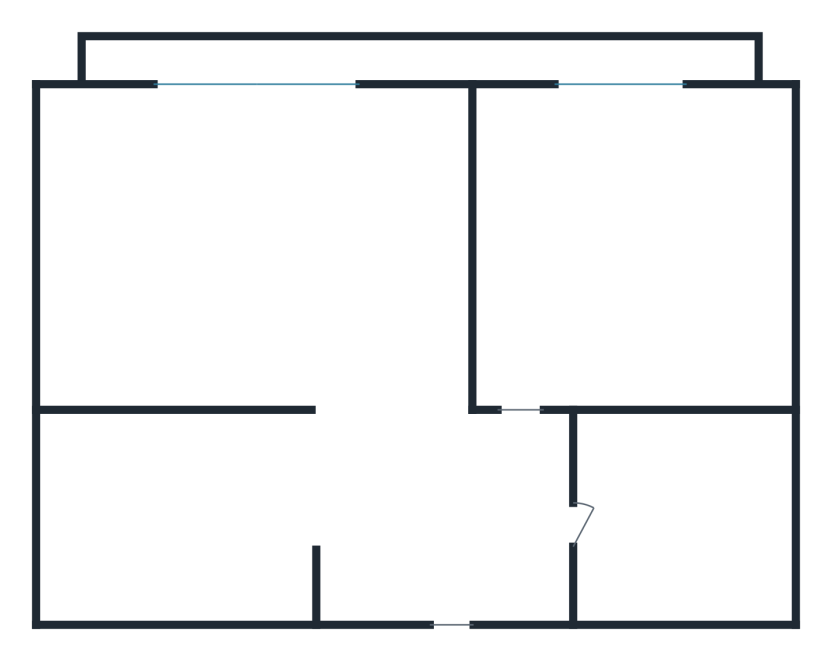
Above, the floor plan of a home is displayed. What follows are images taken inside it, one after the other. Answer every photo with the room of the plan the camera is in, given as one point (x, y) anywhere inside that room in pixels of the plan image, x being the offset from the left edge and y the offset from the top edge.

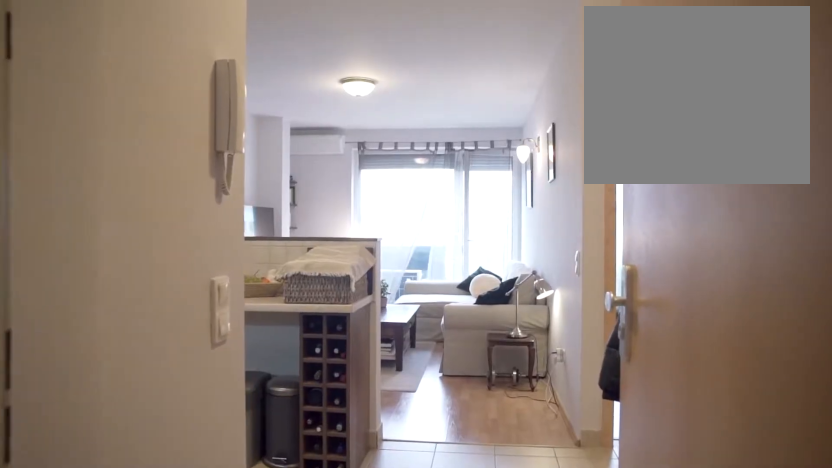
(426, 554)
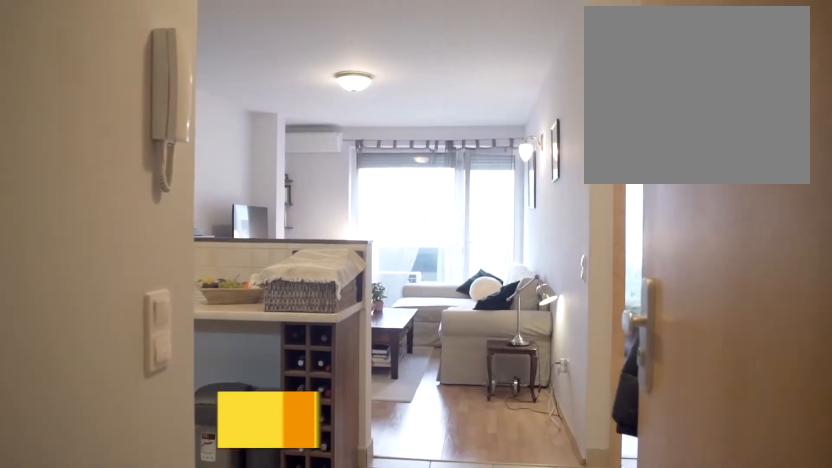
(420, 538)
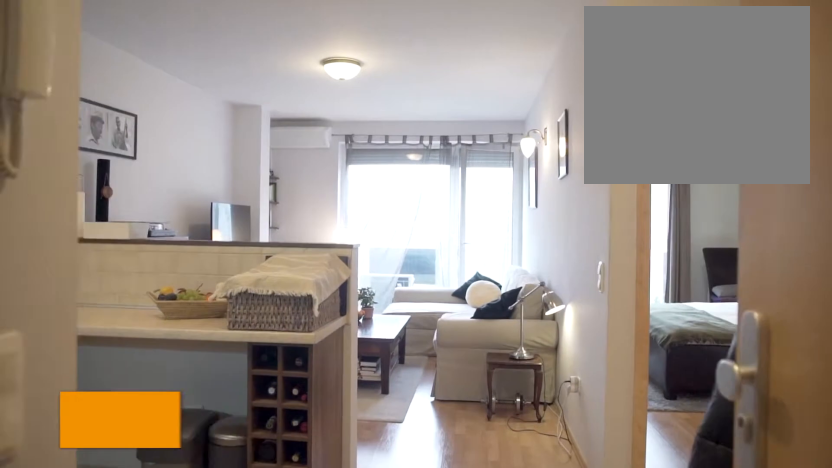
(415, 520)
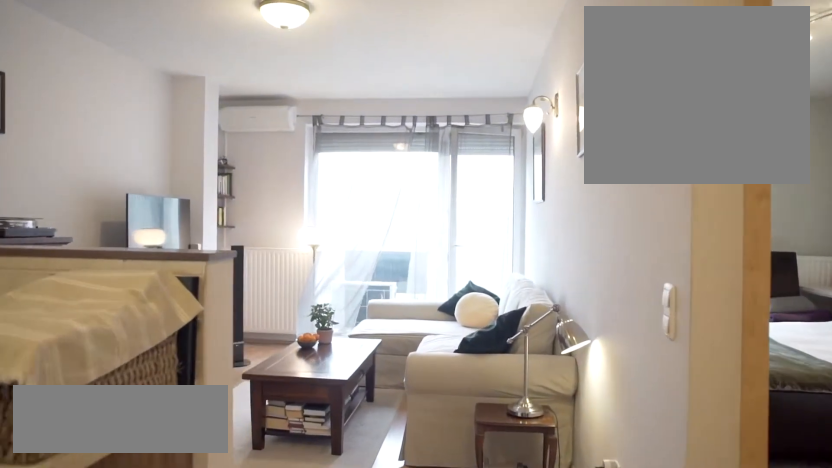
(402, 481)
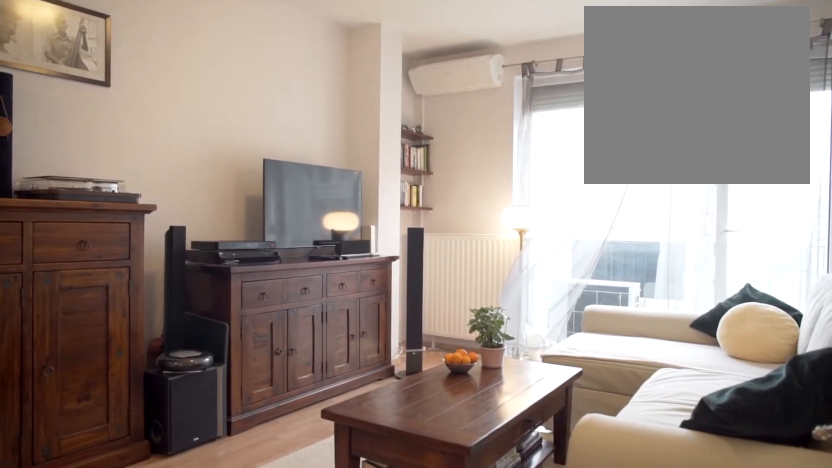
(372, 395)
